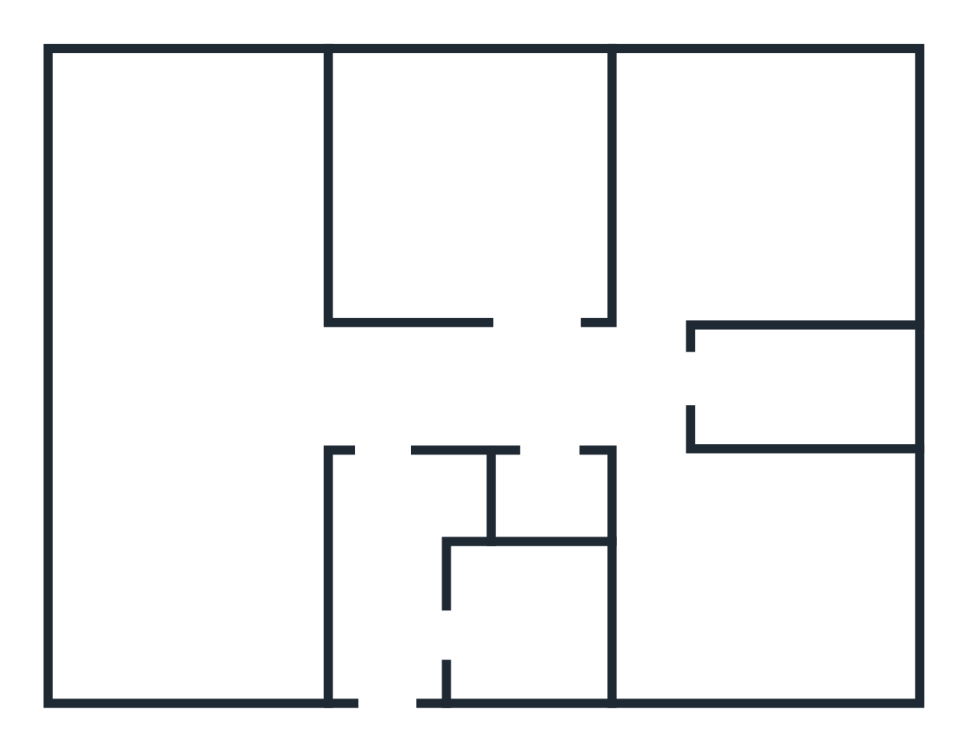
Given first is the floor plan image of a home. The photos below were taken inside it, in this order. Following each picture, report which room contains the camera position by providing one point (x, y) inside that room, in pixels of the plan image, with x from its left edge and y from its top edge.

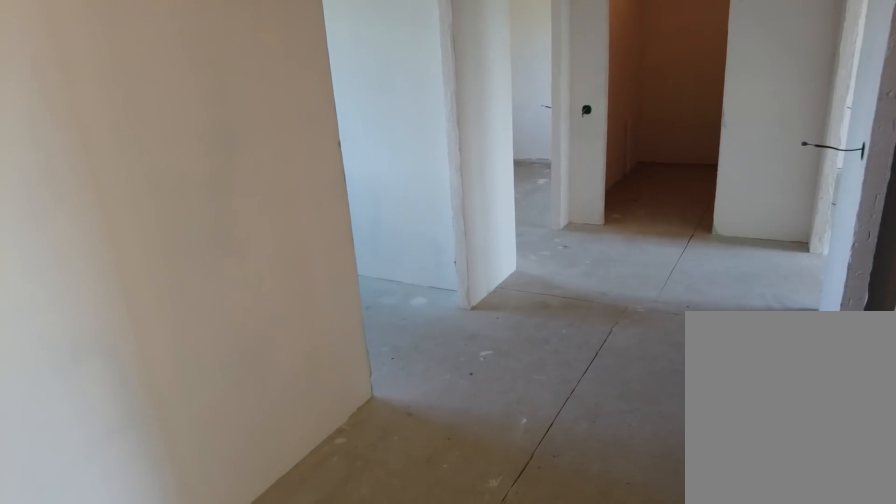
(388, 418)
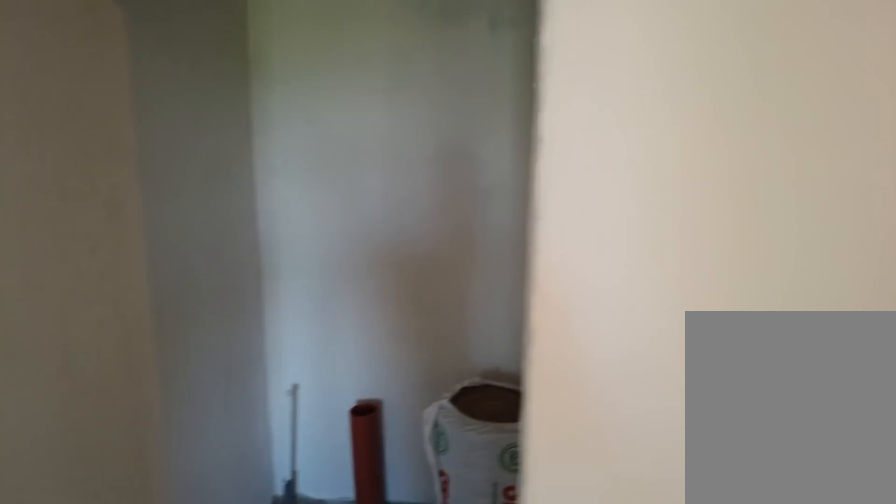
(563, 410)
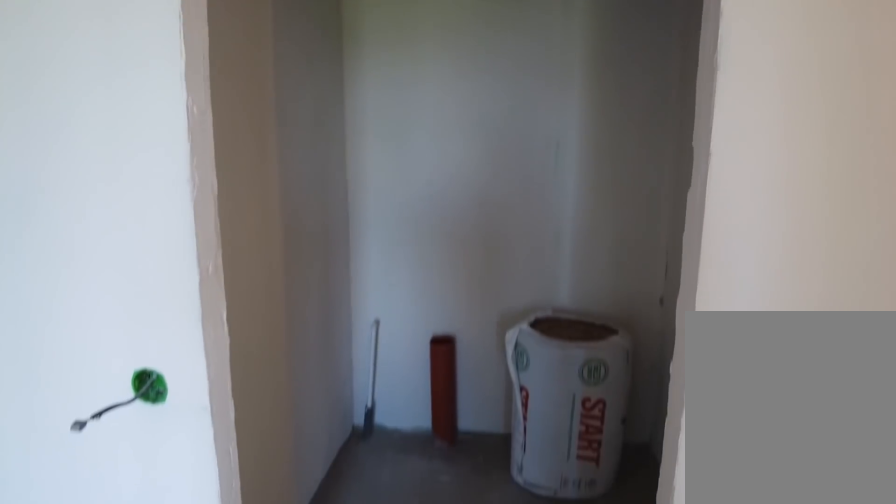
(563, 410)
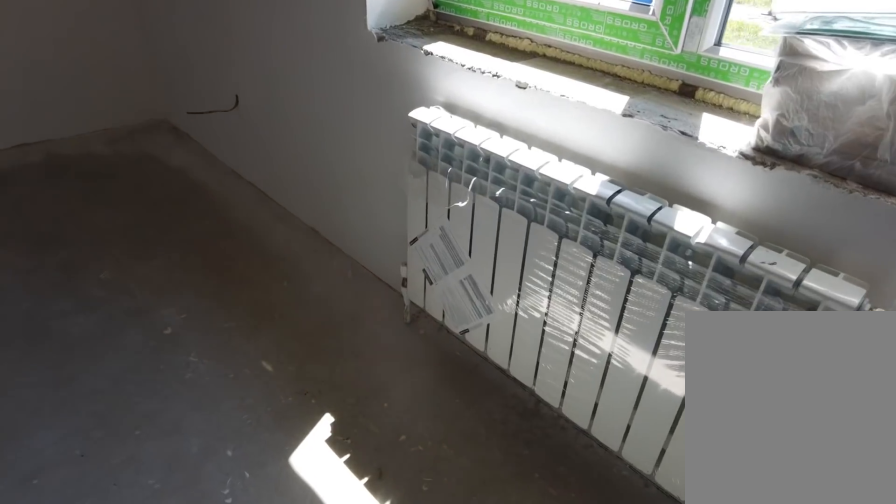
(700, 607)
